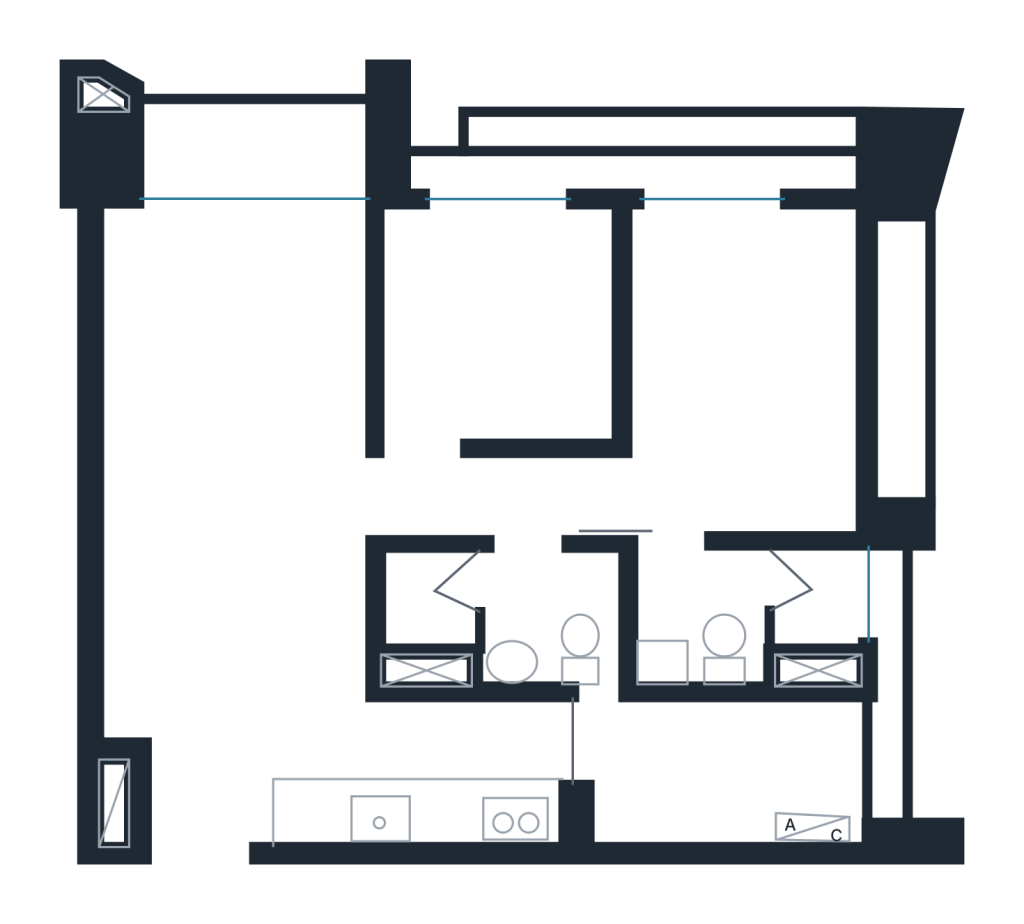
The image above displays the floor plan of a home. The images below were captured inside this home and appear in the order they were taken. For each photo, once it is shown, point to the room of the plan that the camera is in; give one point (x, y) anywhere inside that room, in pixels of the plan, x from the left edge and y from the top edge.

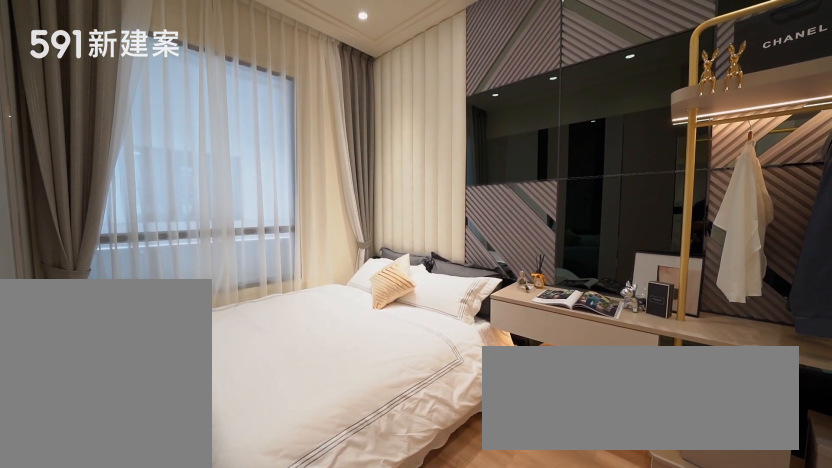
(751, 369)
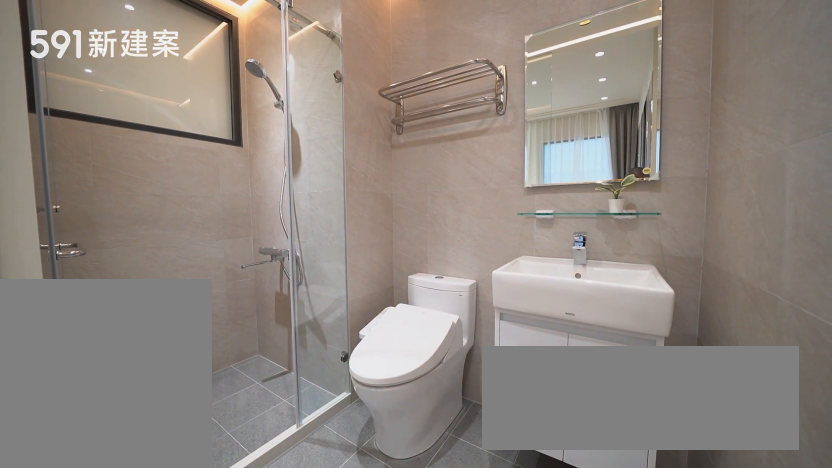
(758, 625)
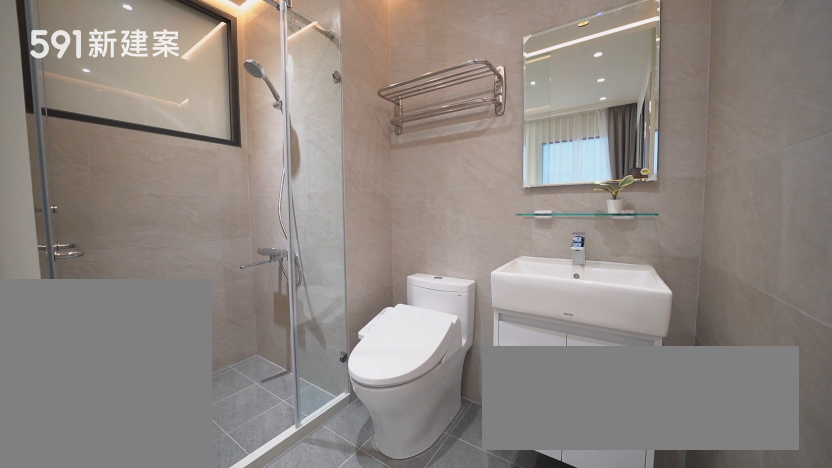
(758, 625)
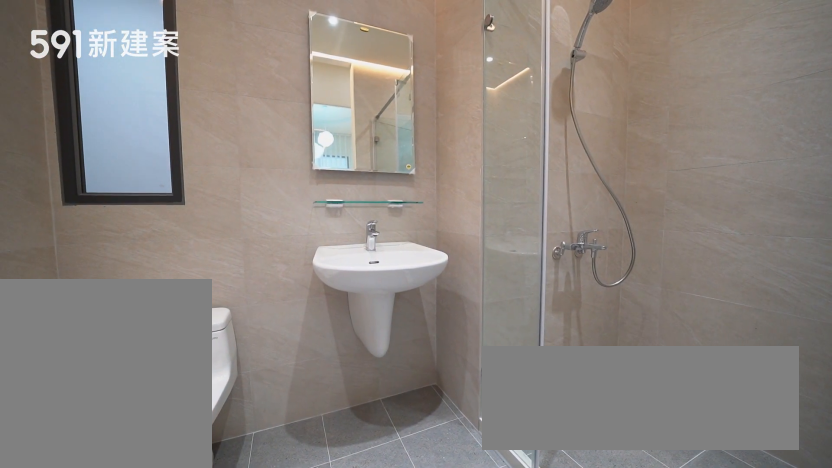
(500, 621)
